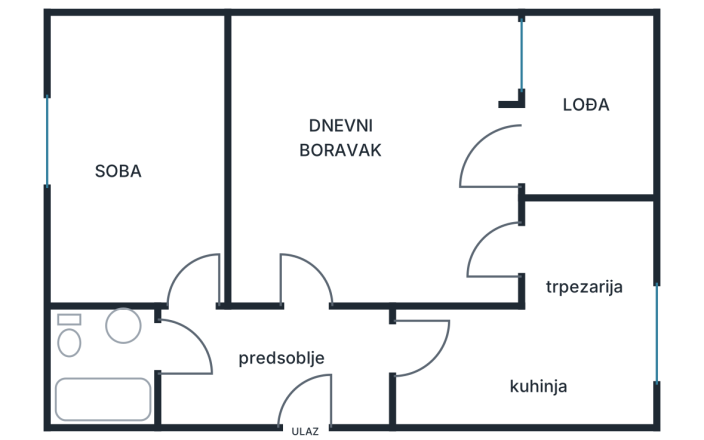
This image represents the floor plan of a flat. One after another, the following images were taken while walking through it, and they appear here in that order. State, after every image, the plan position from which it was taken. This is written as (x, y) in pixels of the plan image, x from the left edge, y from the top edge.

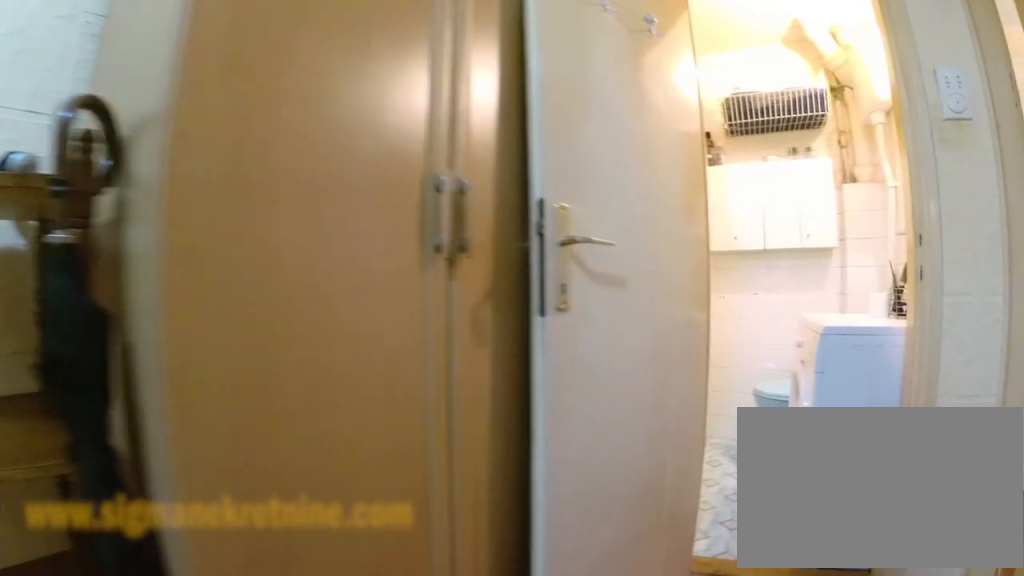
(257, 343)
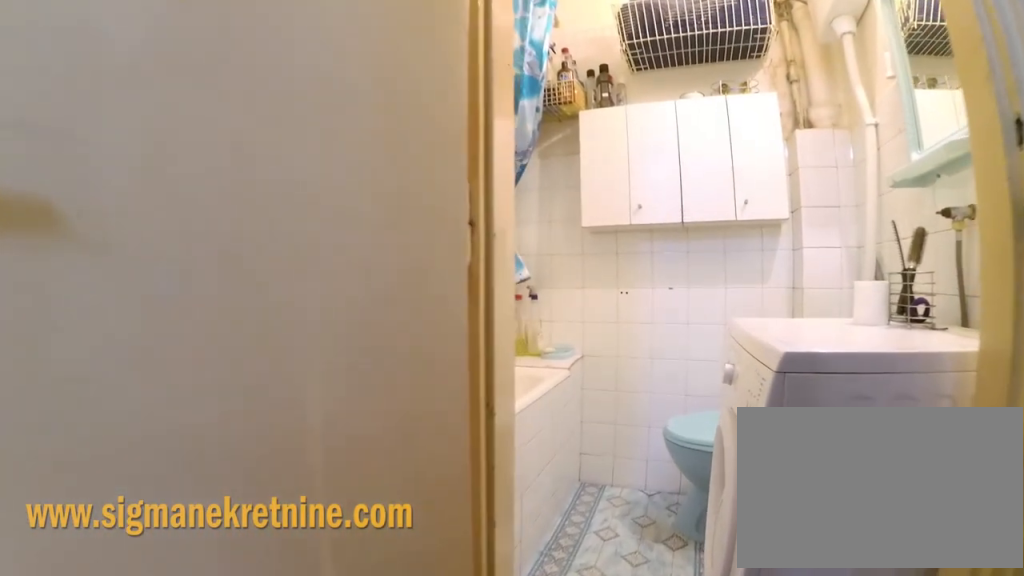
(200, 343)
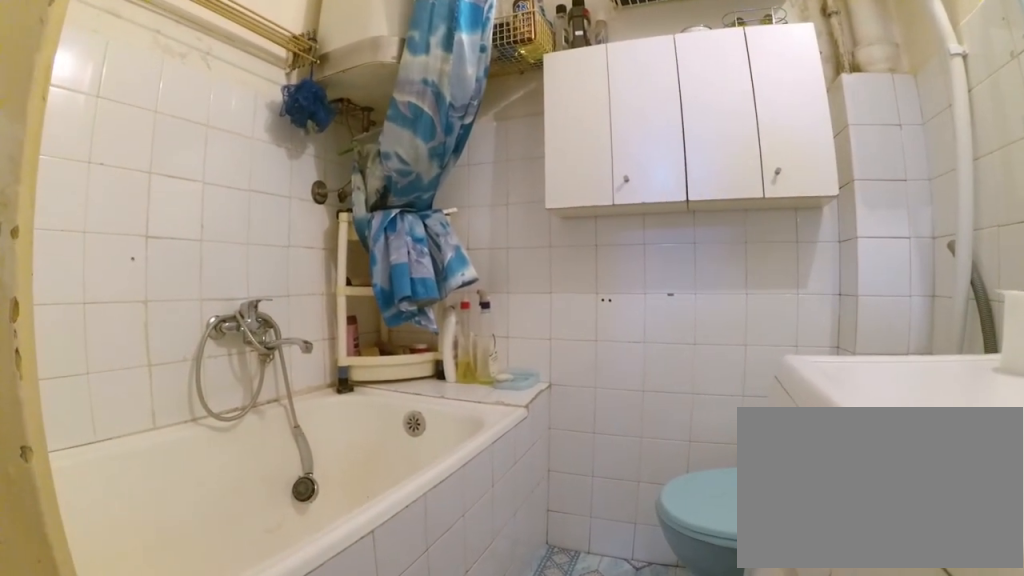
(169, 343)
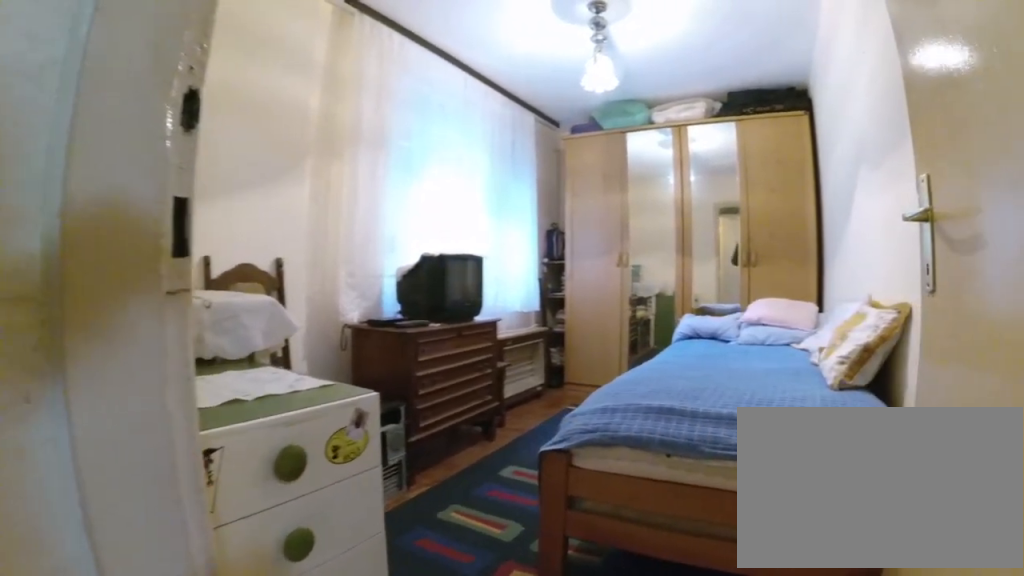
(189, 364)
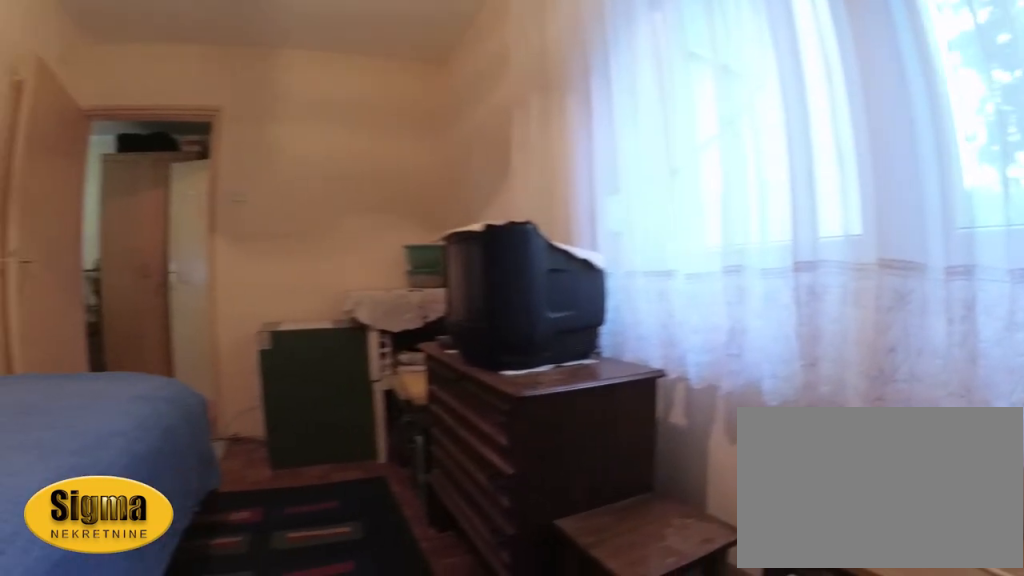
(106, 113)
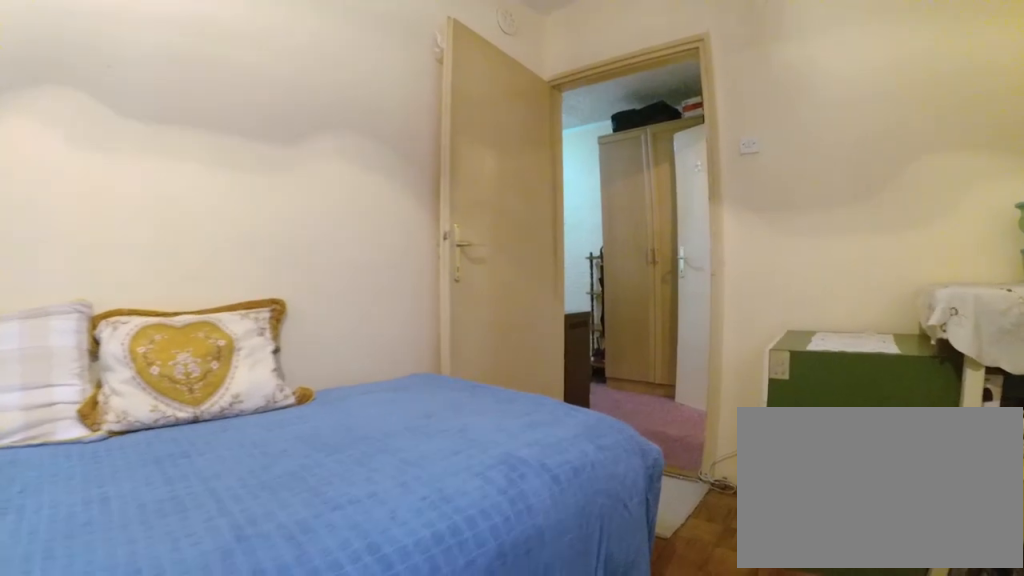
(120, 144)
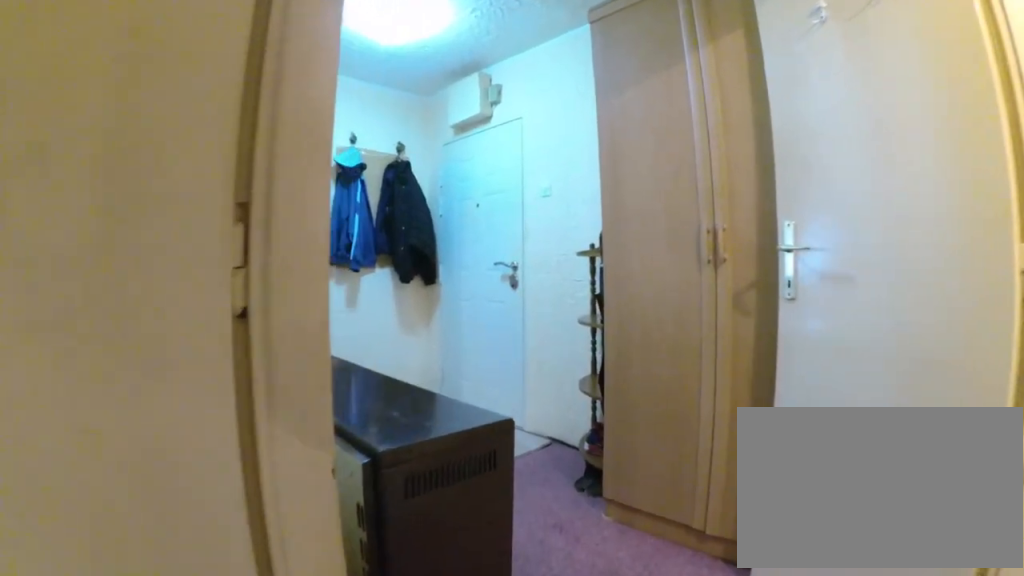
(185, 261)
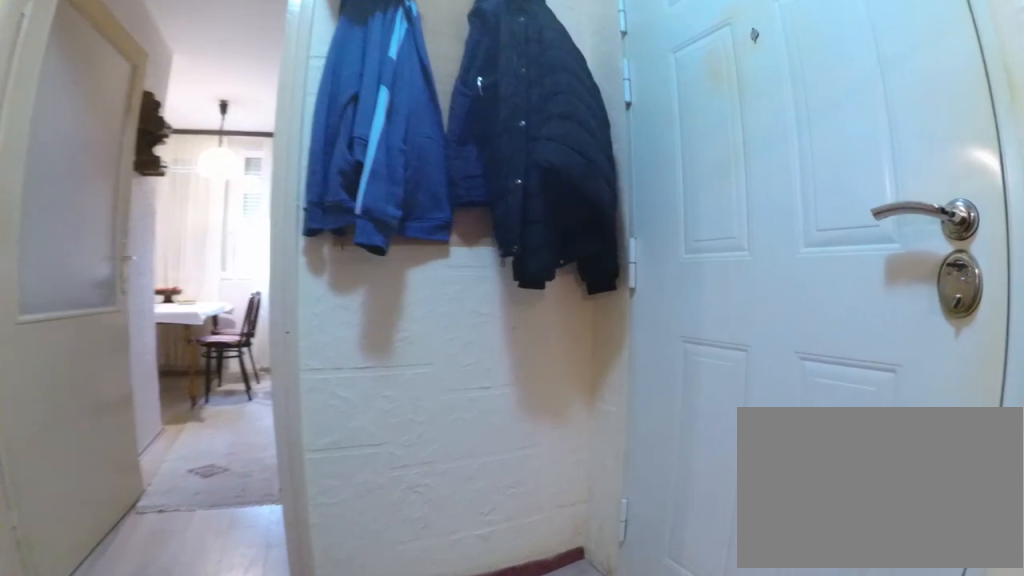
(268, 358)
